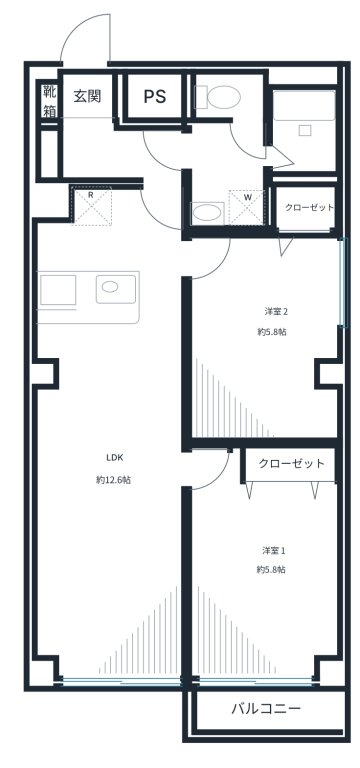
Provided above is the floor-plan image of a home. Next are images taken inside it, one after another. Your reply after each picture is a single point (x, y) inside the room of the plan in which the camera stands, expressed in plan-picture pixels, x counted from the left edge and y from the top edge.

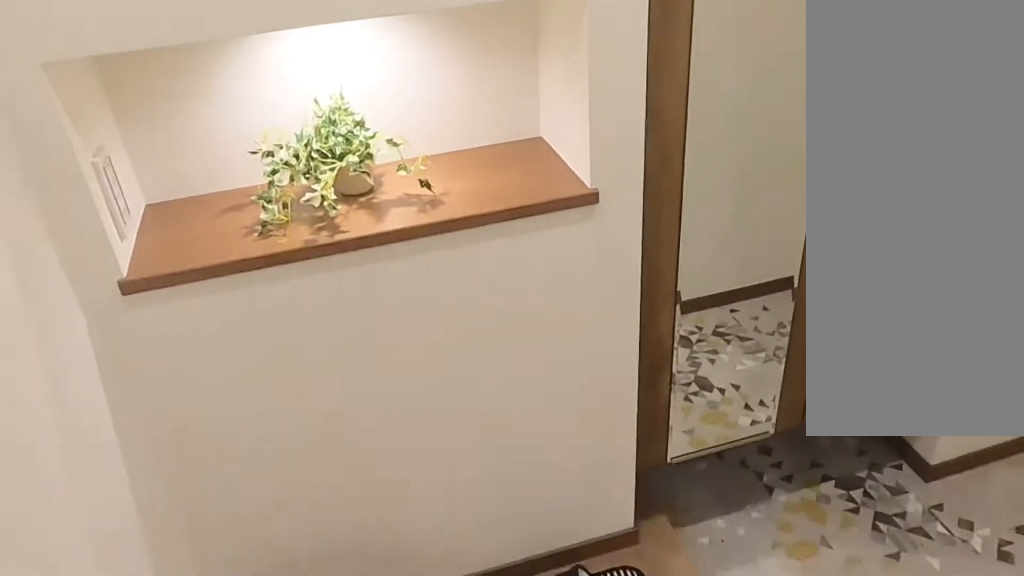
(97, 134)
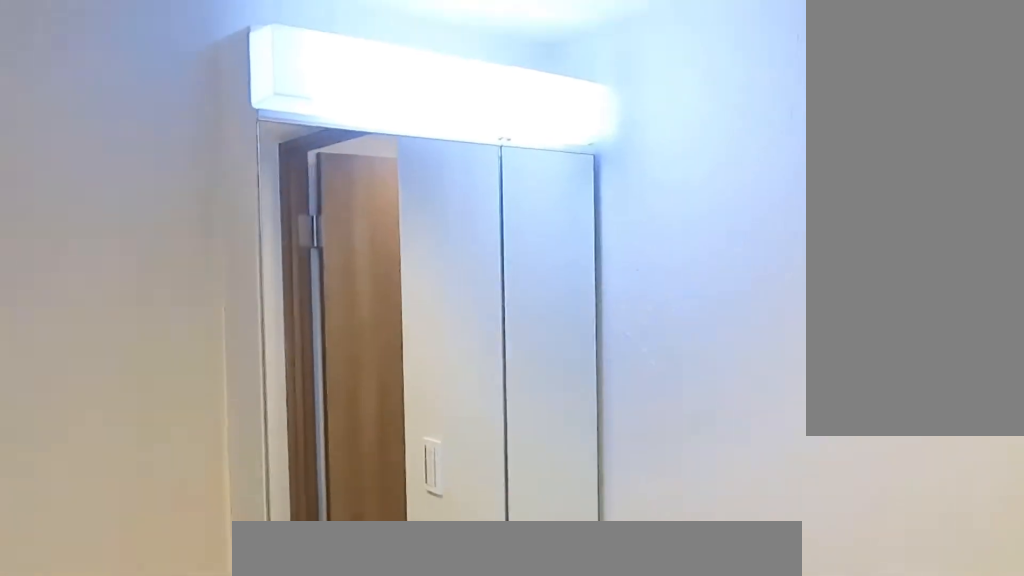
(255, 165)
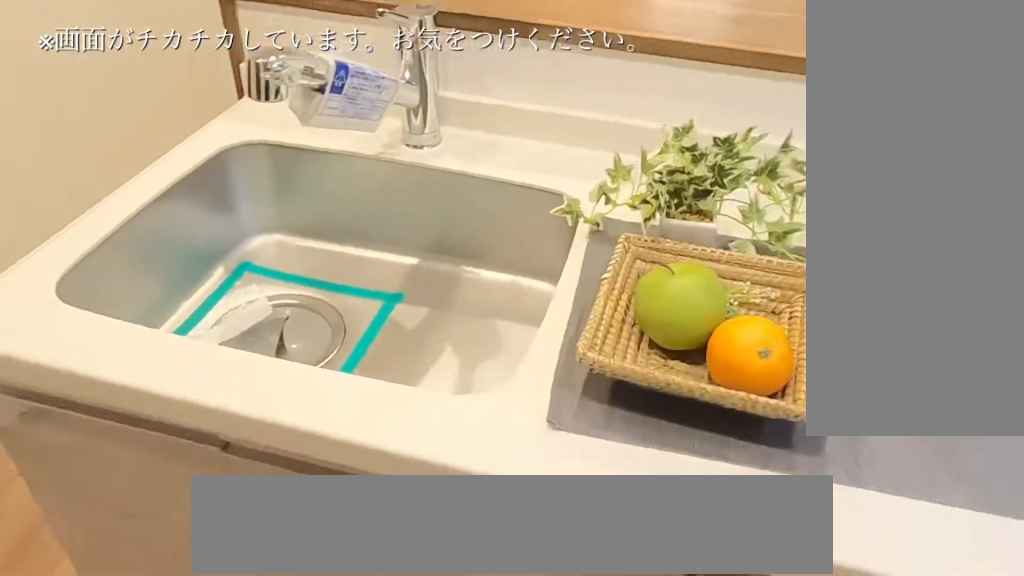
(95, 235)
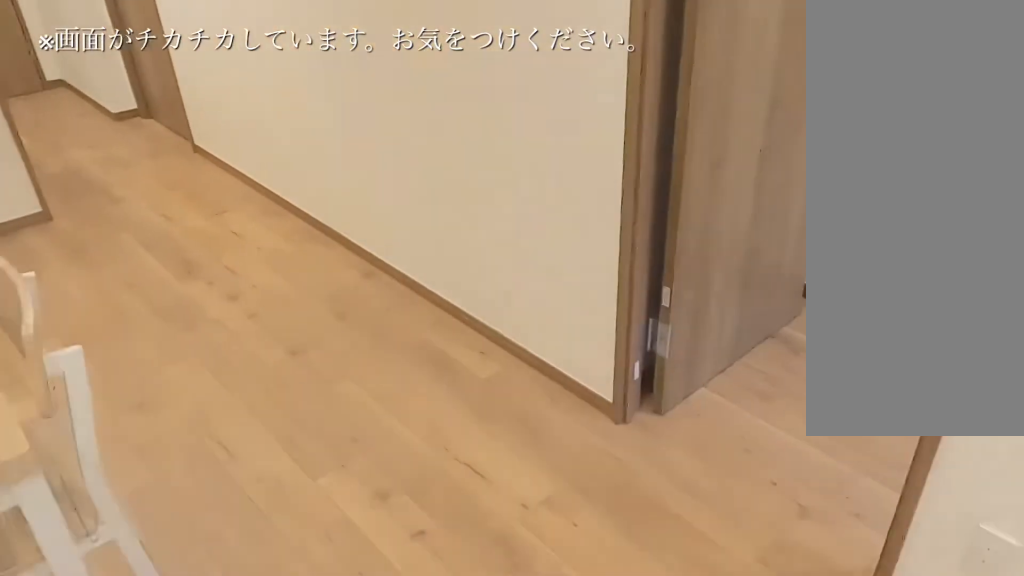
(115, 479)
